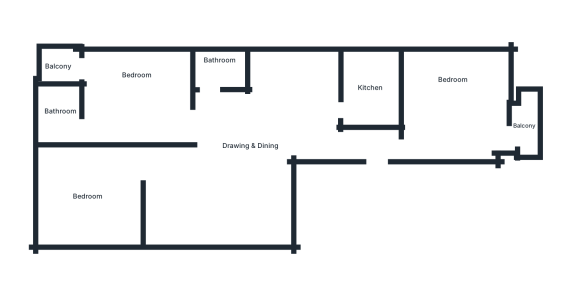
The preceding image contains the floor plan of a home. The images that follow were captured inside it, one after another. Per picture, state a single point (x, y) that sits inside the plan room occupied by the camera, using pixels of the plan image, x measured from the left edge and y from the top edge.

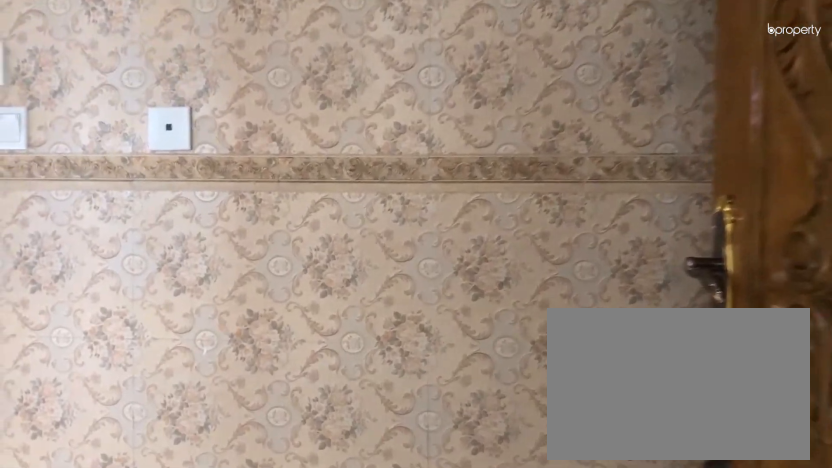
(337, 141)
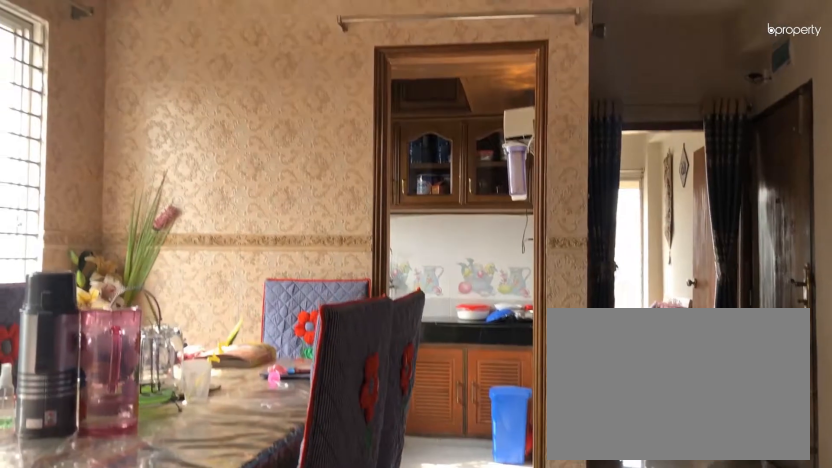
(256, 147)
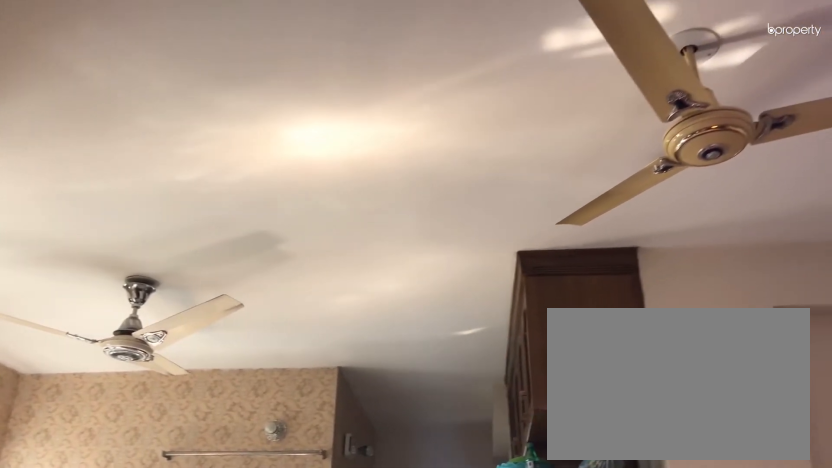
(256, 146)
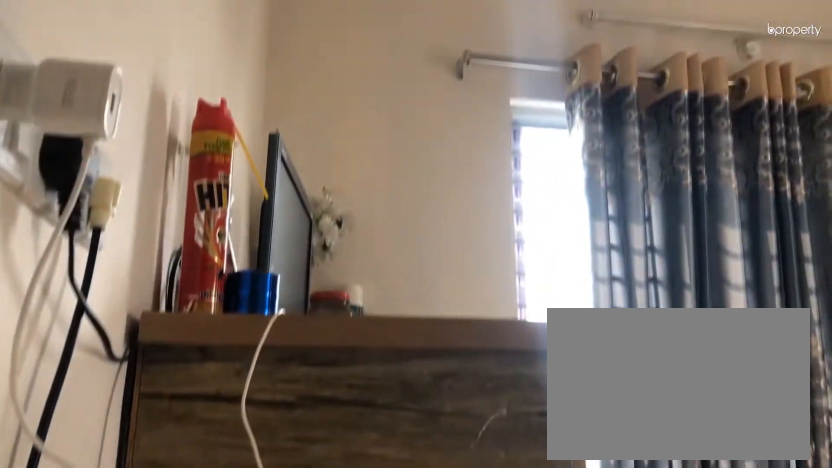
(454, 102)
